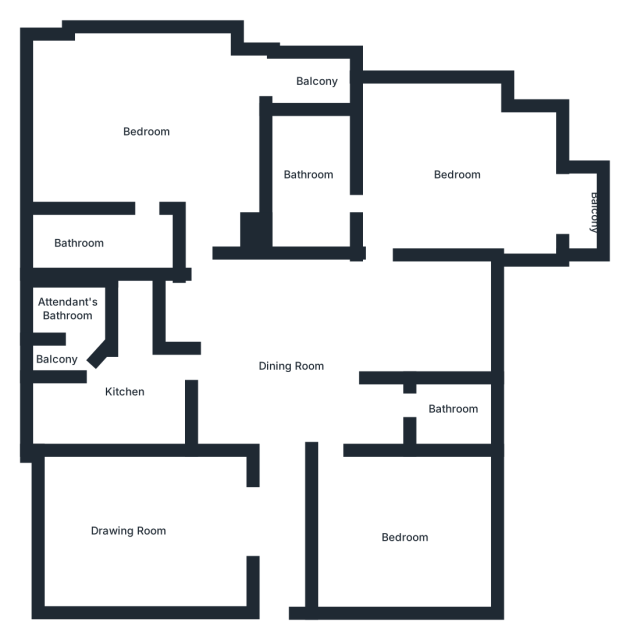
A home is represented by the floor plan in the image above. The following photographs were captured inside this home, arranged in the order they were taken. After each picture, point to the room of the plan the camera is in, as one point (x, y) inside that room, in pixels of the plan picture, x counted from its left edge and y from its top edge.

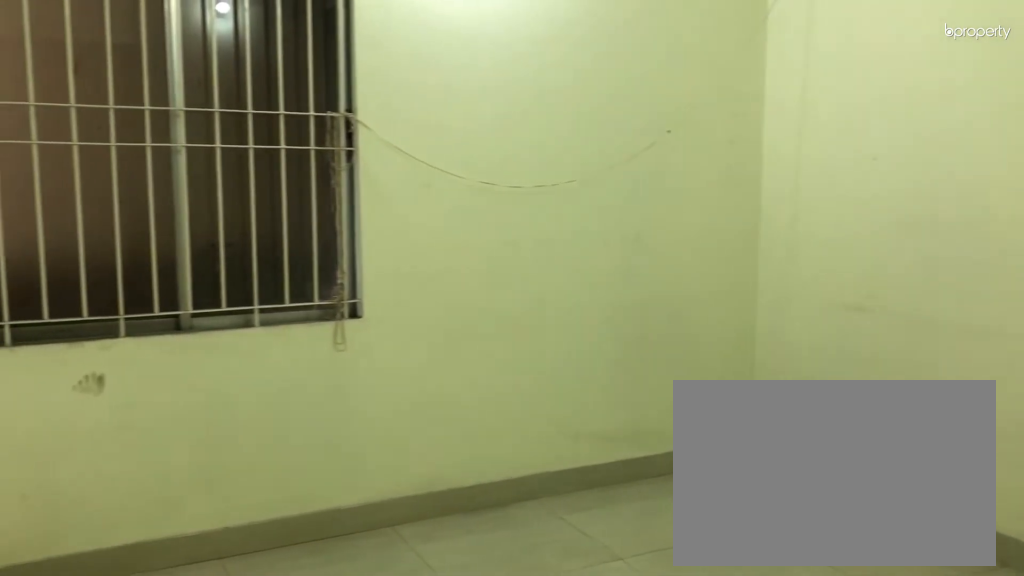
(403, 532)
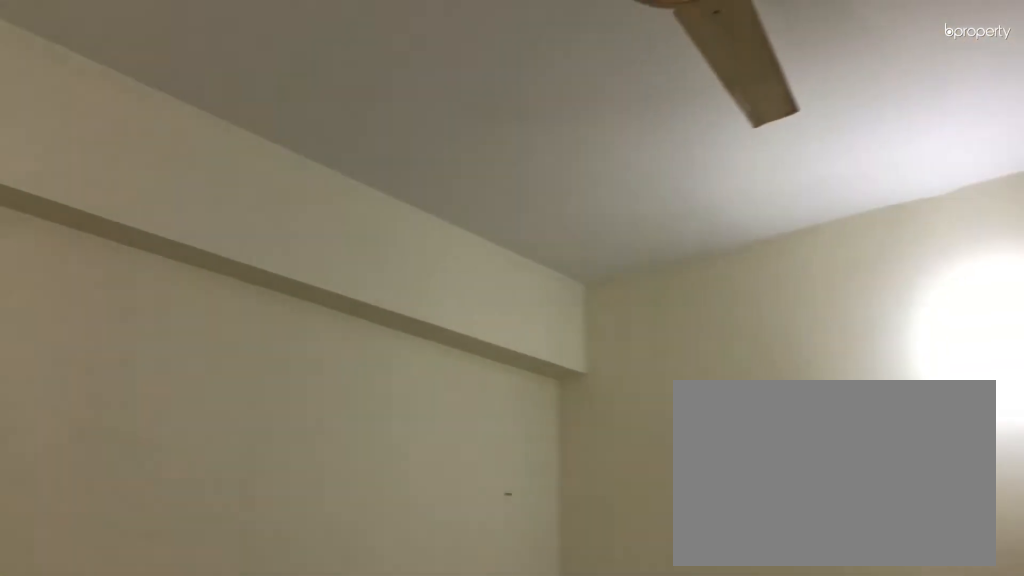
(403, 532)
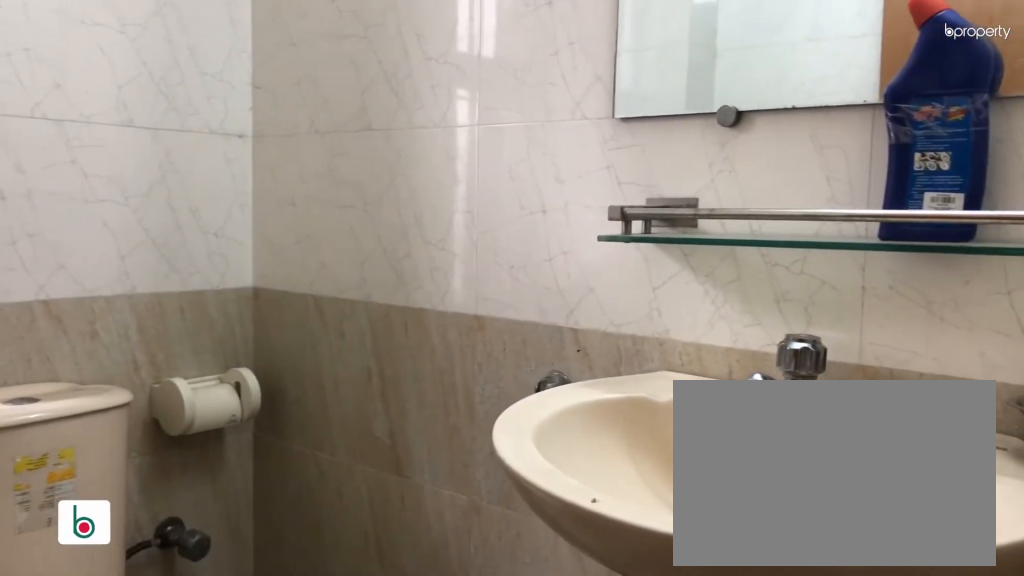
(450, 407)
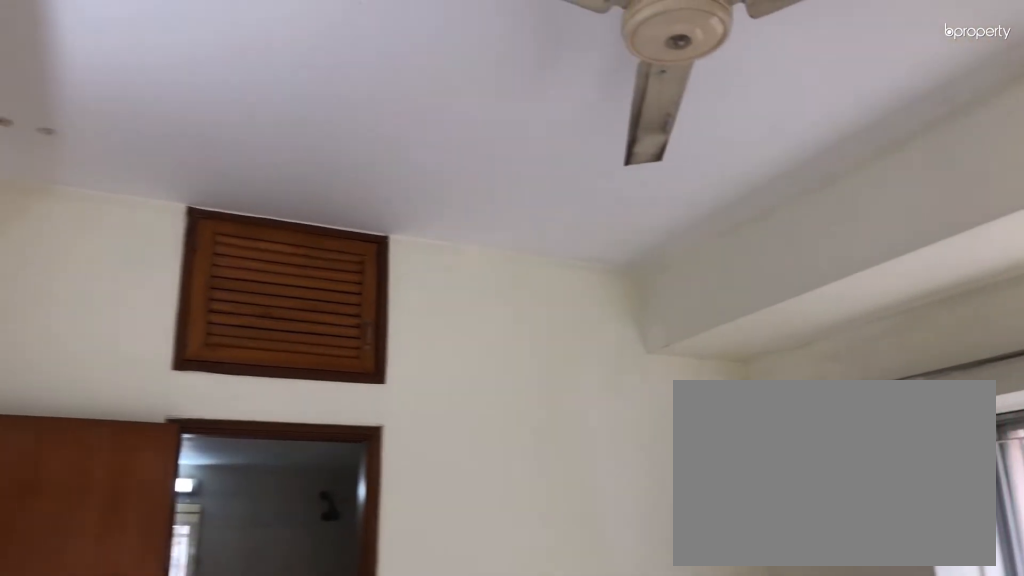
(458, 169)
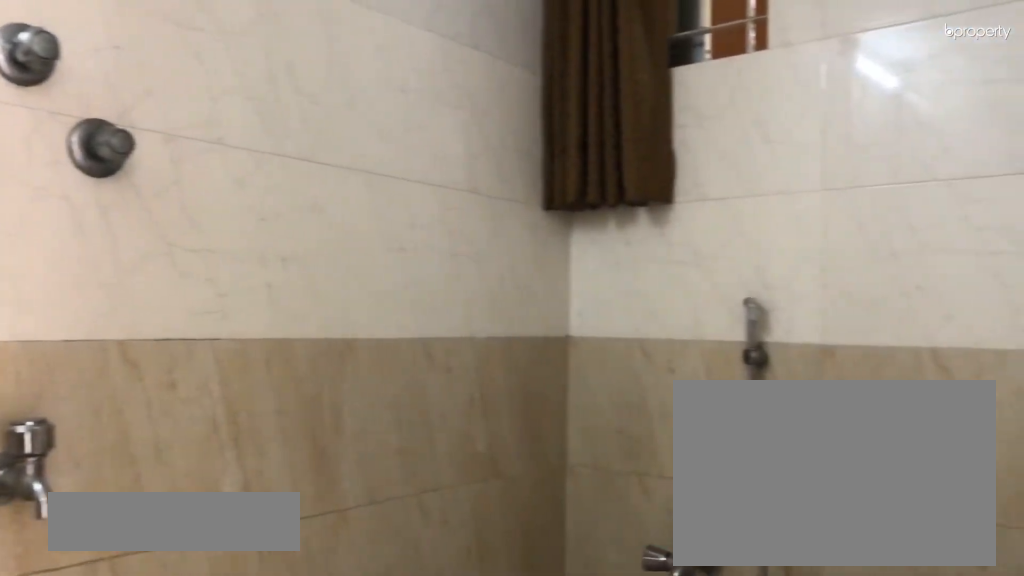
(309, 176)
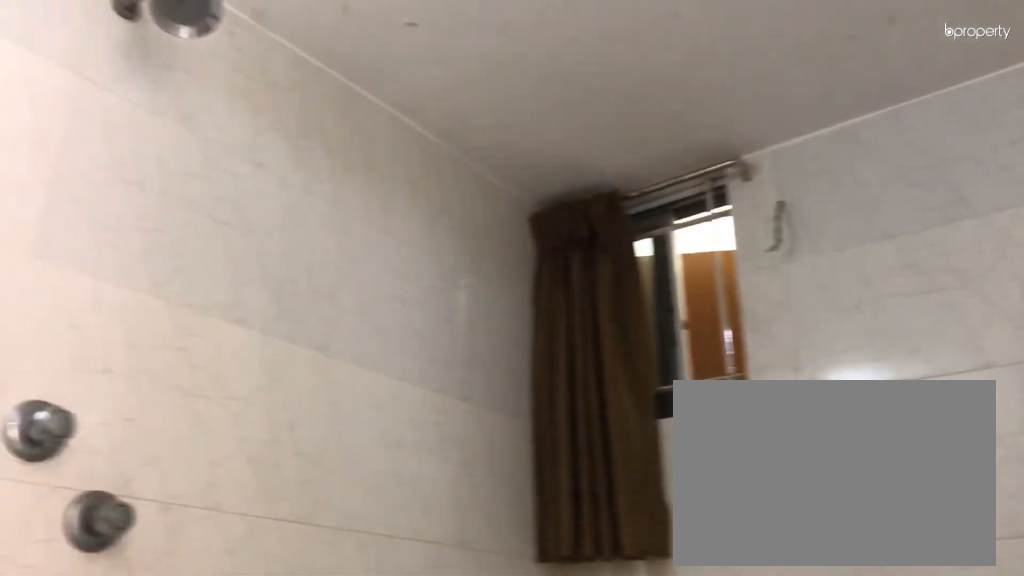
(309, 176)
